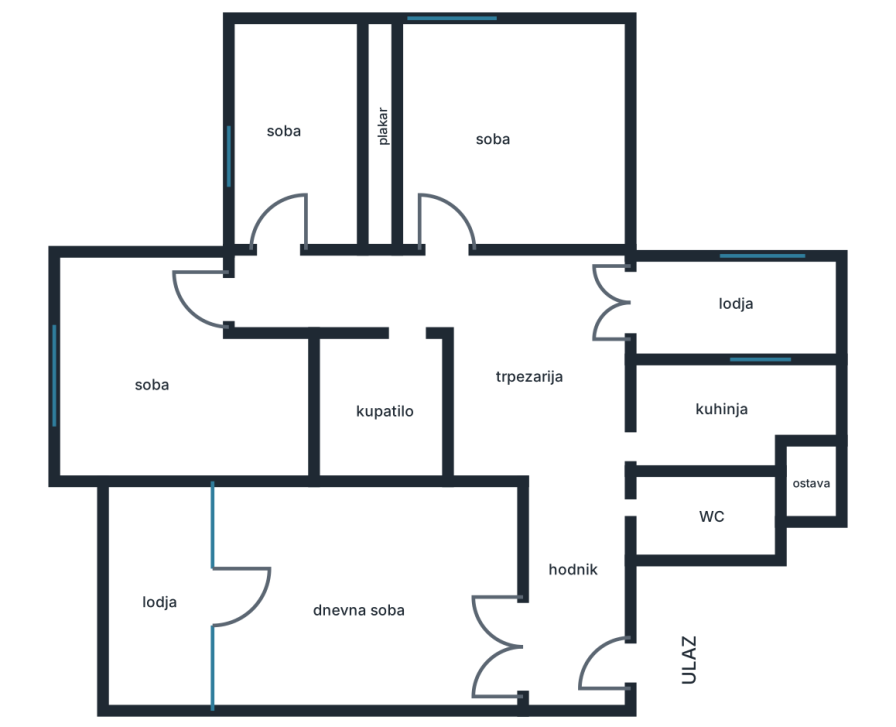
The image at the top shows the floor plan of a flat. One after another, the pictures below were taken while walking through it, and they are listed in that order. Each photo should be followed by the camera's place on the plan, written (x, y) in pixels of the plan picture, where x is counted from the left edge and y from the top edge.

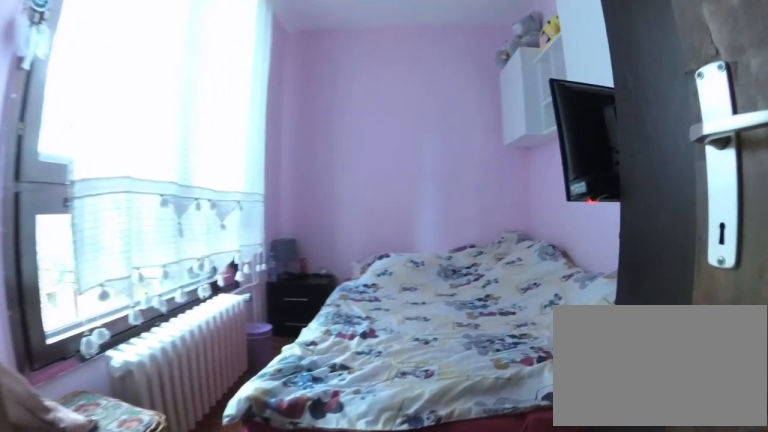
(309, 242)
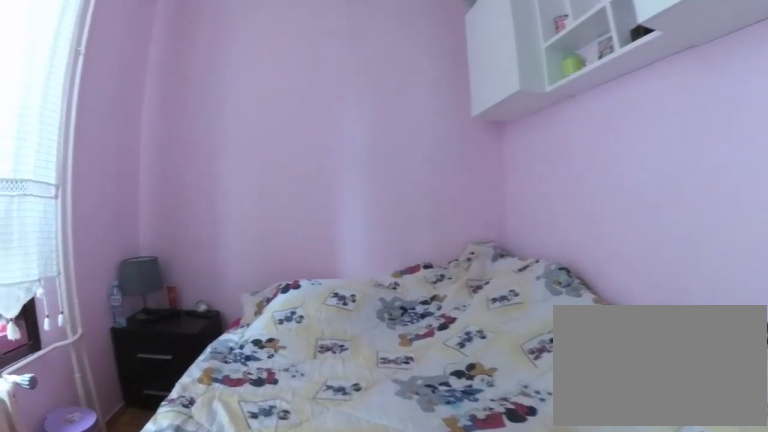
(309, 183)
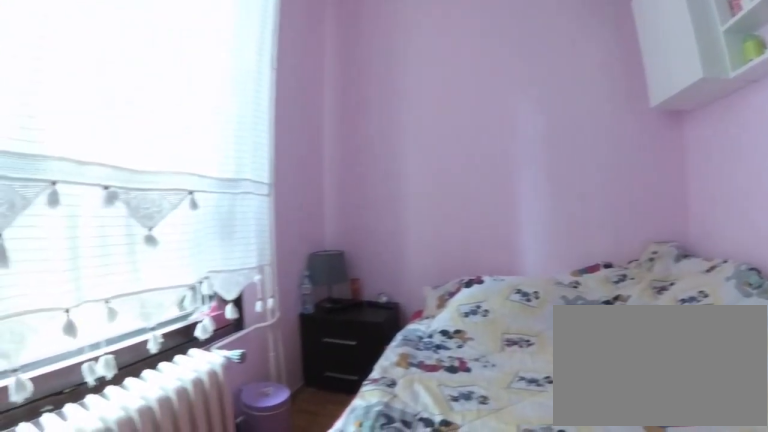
(314, 169)
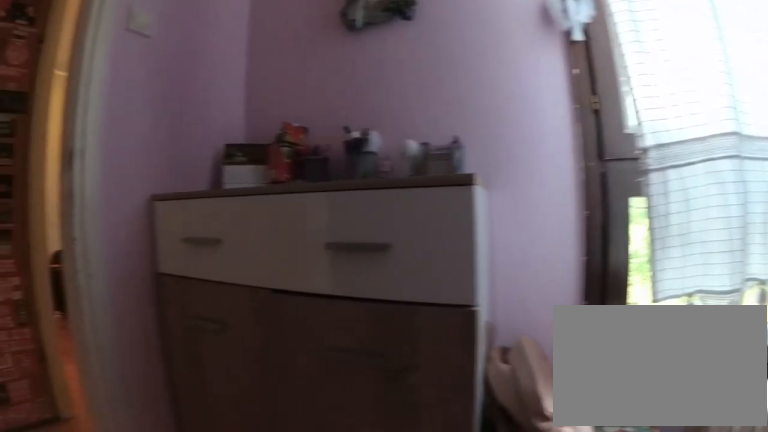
(311, 138)
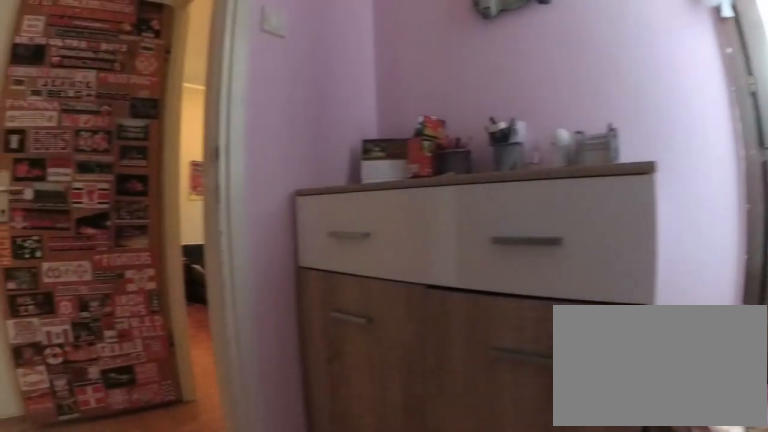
(304, 134)
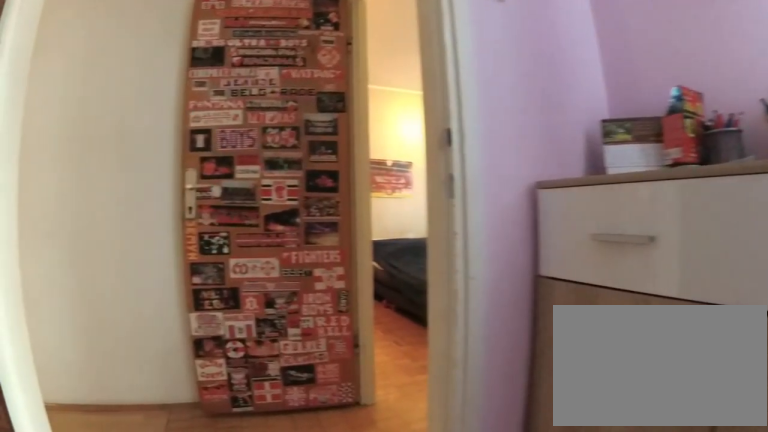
(285, 131)
